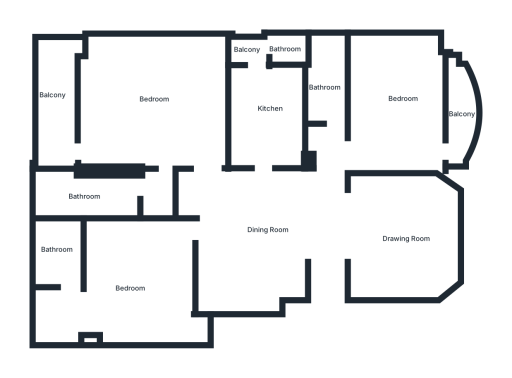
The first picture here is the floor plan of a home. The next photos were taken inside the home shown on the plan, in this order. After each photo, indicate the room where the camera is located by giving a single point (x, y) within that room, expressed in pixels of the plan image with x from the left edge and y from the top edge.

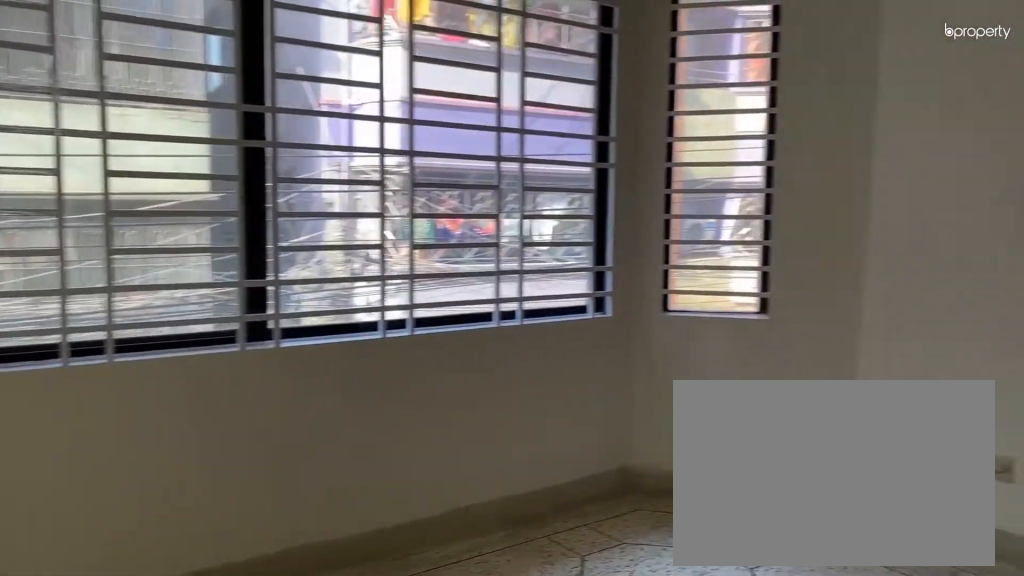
(408, 236)
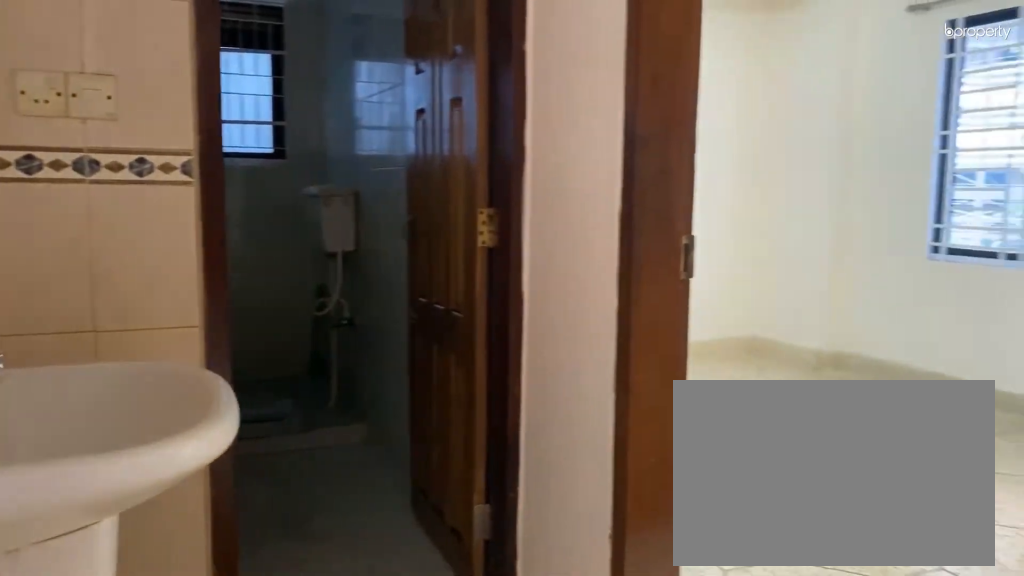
(326, 151)
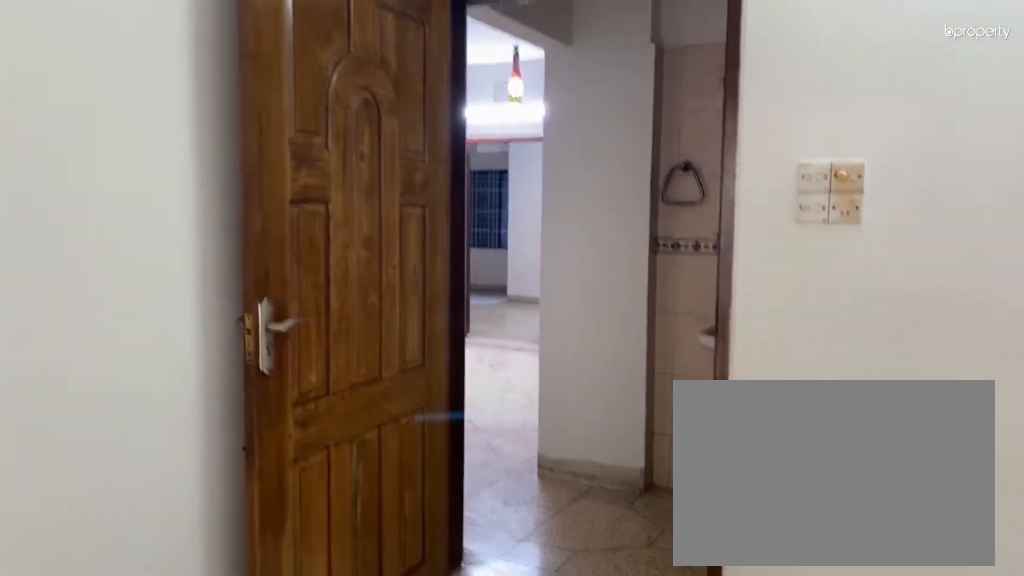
(395, 98)
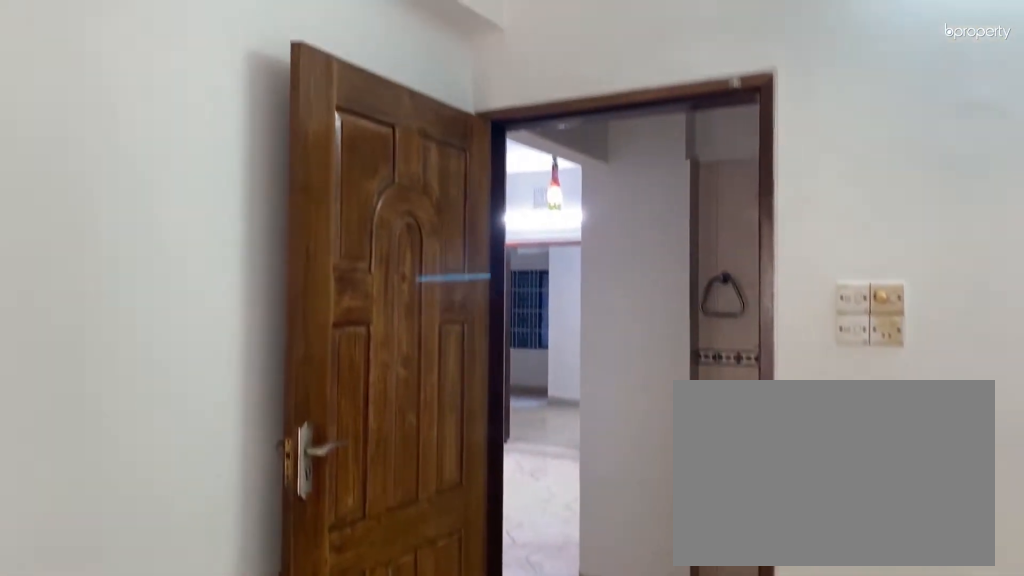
(395, 98)
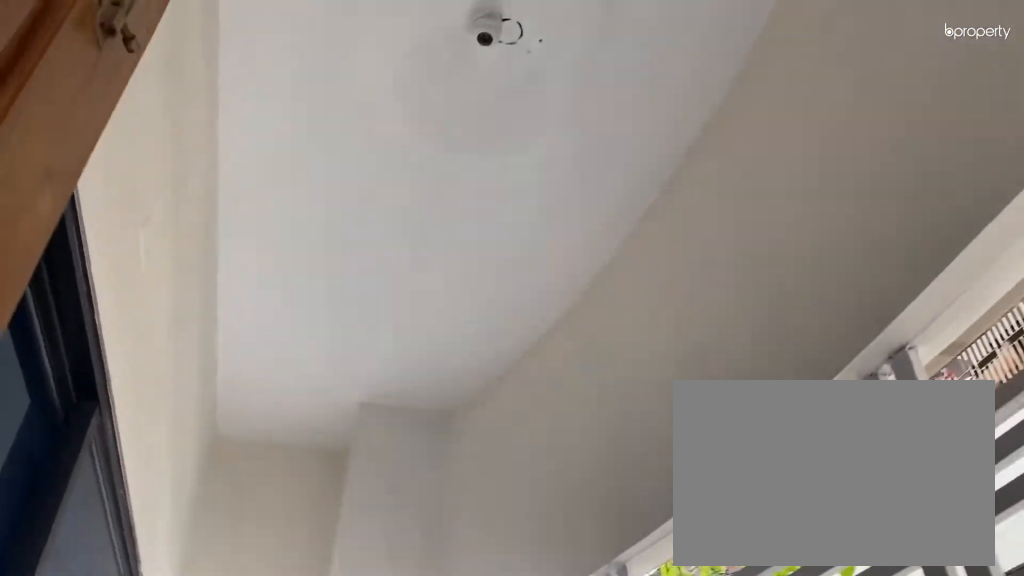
(458, 117)
